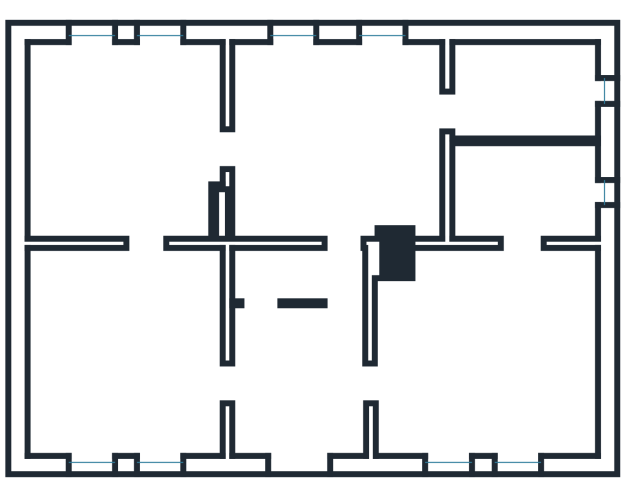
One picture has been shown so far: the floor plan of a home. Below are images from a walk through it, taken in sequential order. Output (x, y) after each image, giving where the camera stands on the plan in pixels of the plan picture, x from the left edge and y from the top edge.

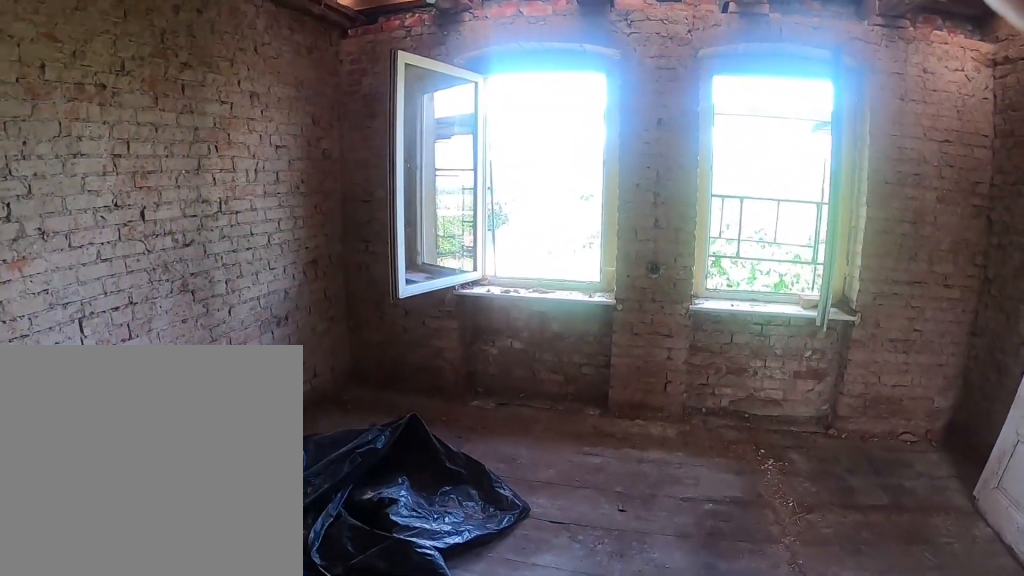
(94, 186)
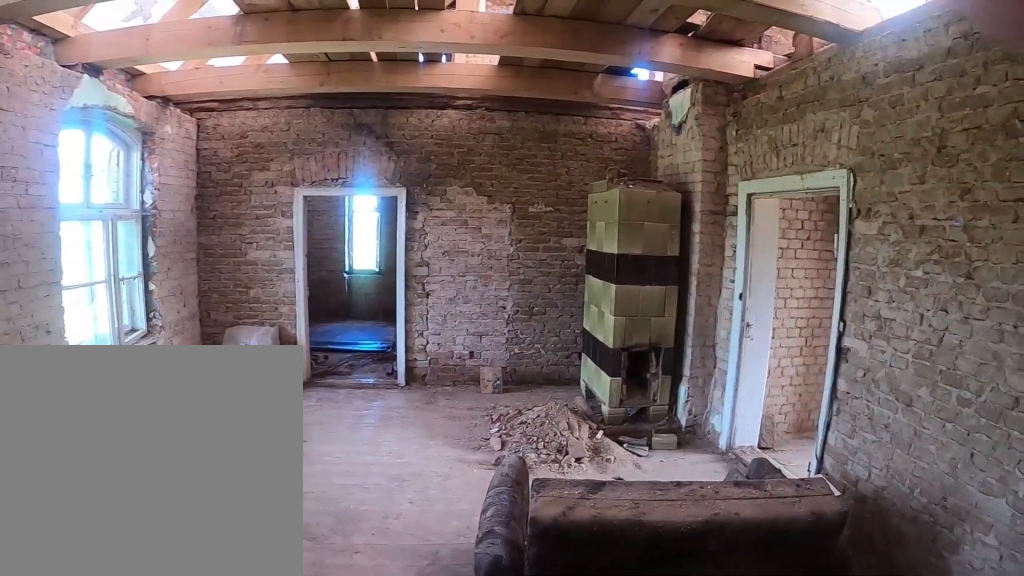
(221, 149)
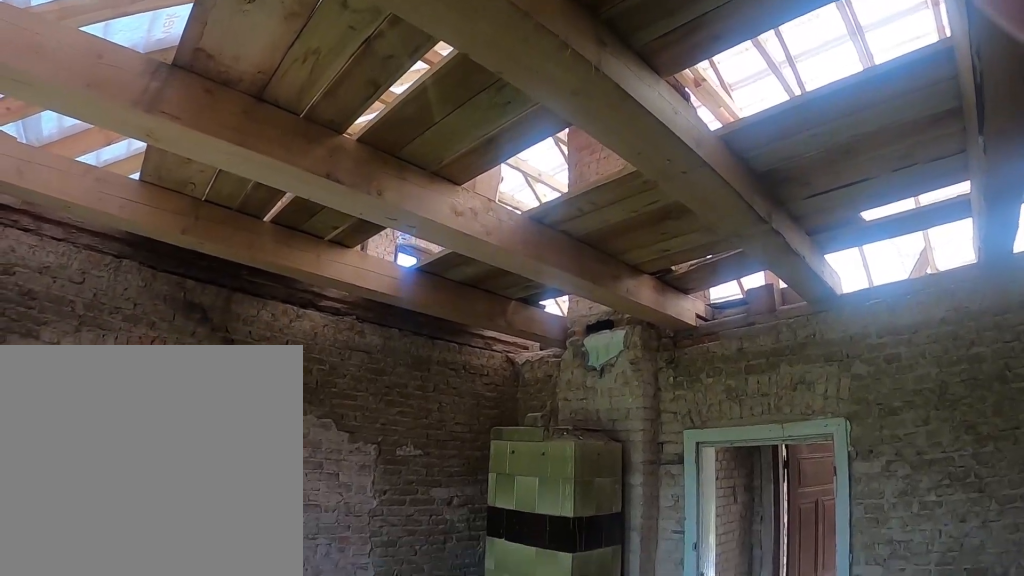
(349, 124)
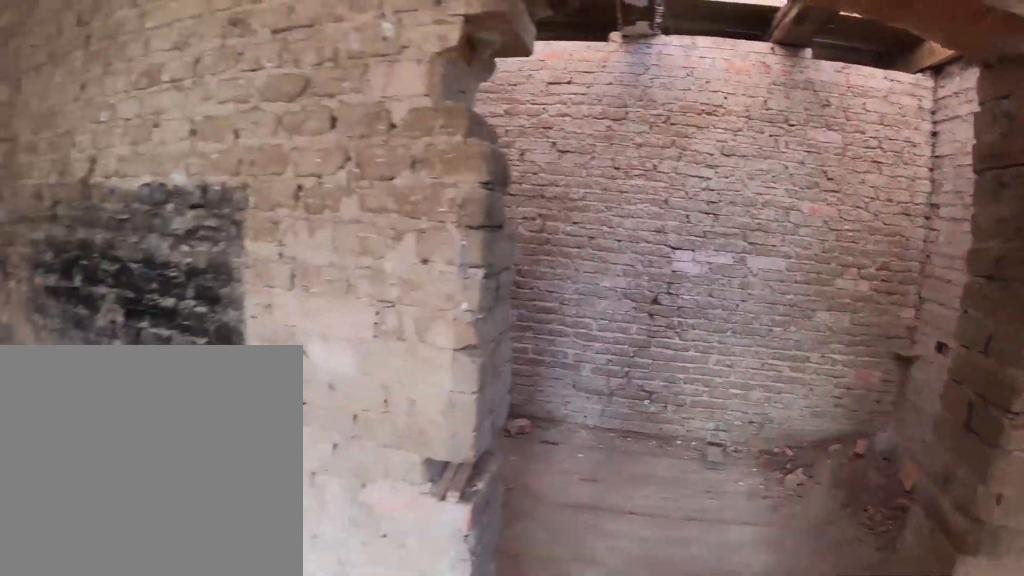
(472, 329)
